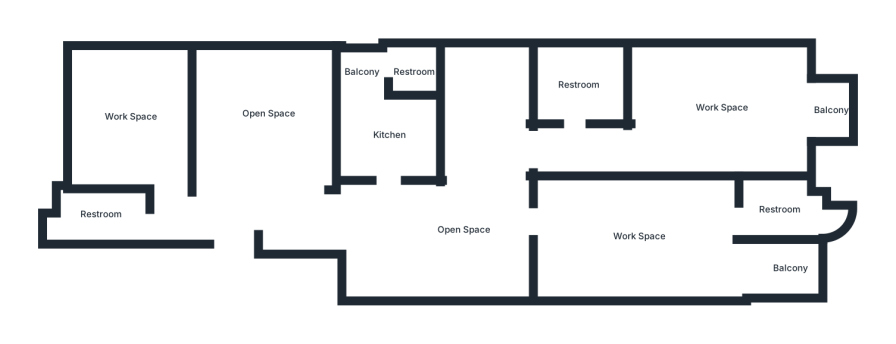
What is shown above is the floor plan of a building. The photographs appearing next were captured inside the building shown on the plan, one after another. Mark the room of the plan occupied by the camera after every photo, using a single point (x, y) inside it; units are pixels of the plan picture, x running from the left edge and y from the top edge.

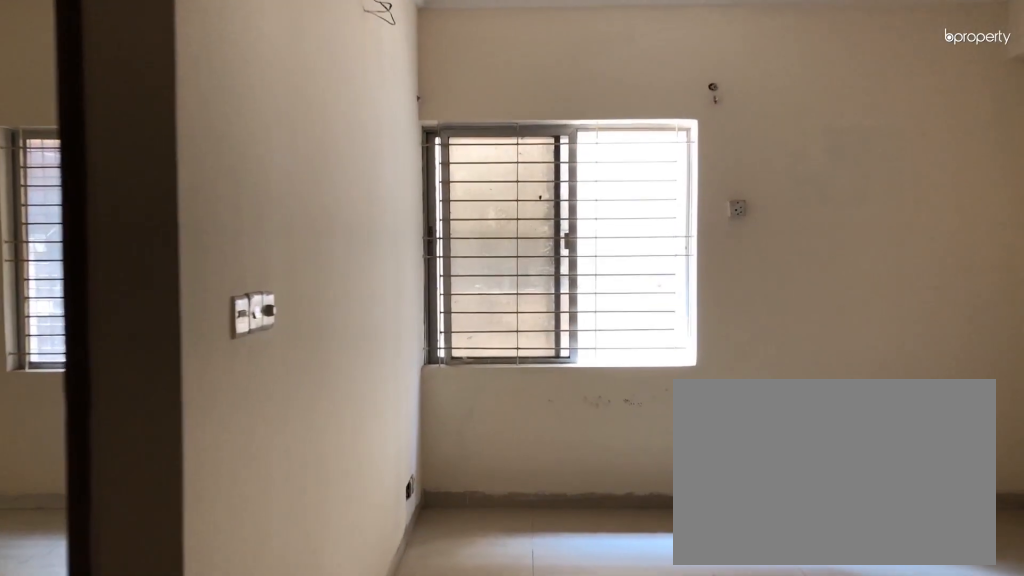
(236, 215)
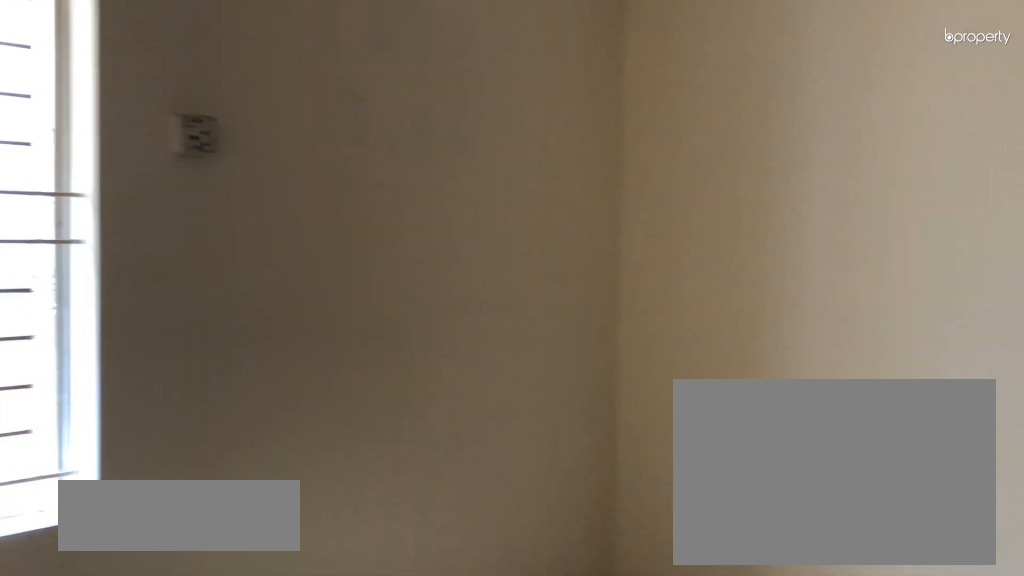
(270, 115)
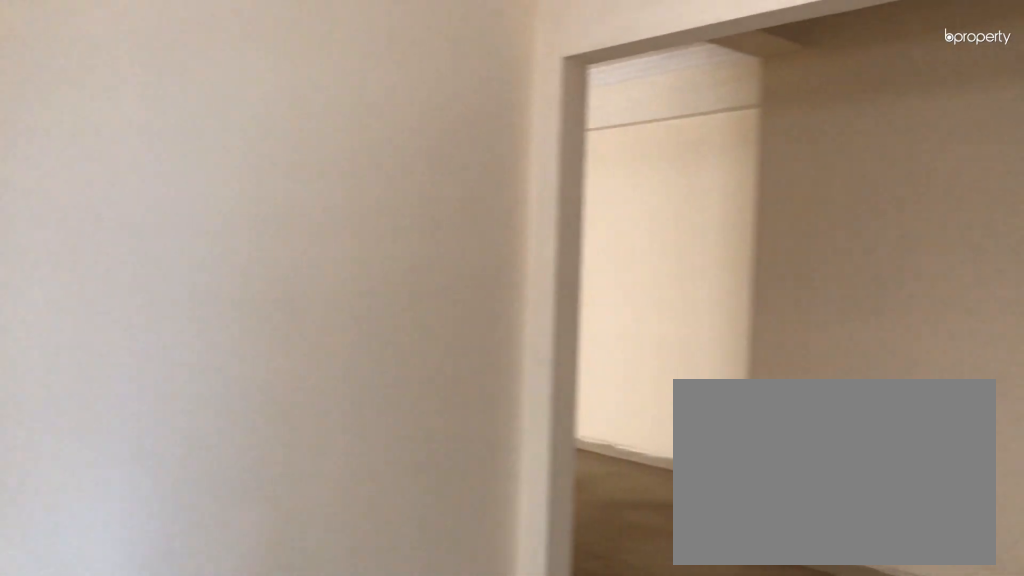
(270, 115)
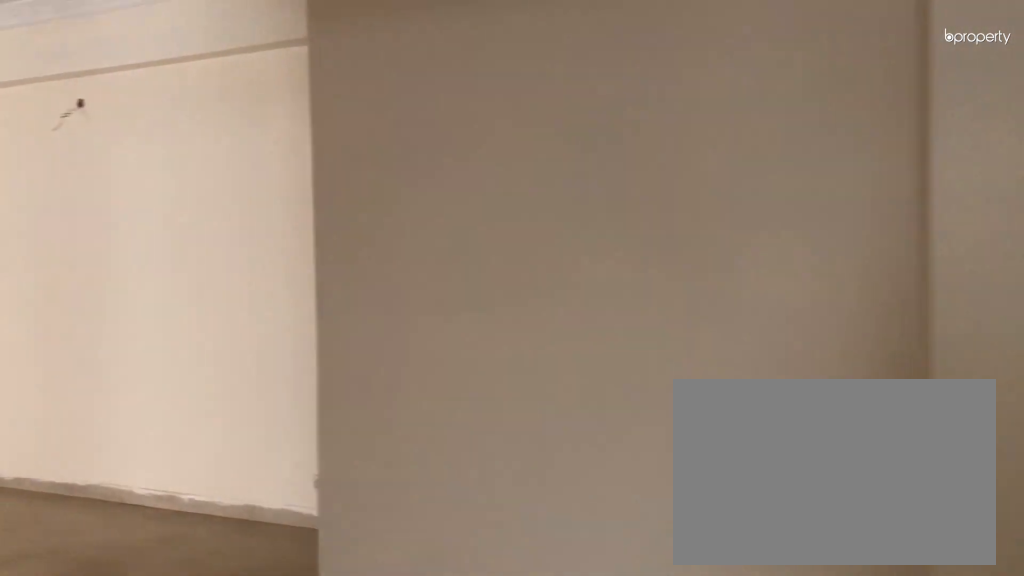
(323, 210)
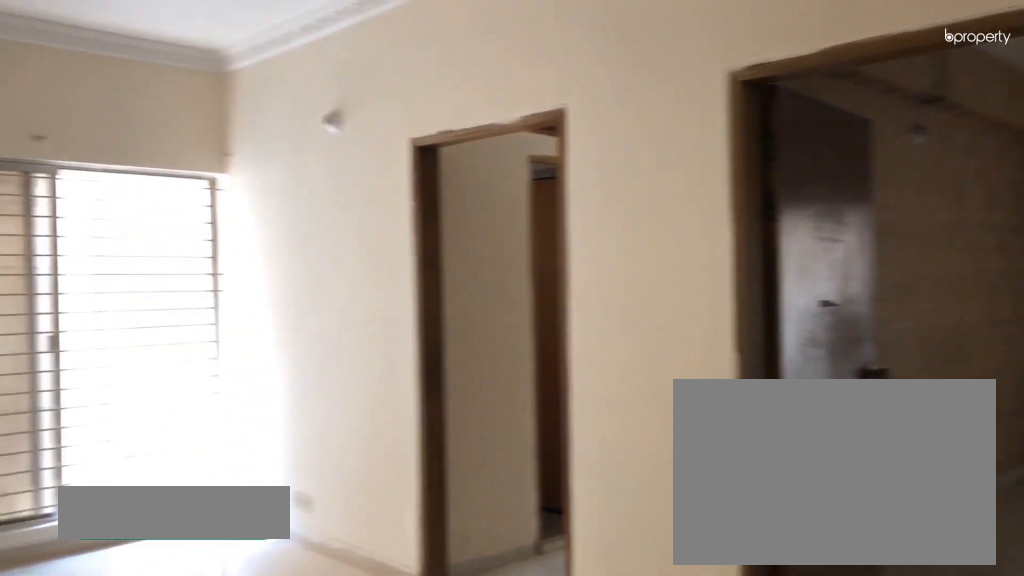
(463, 231)
